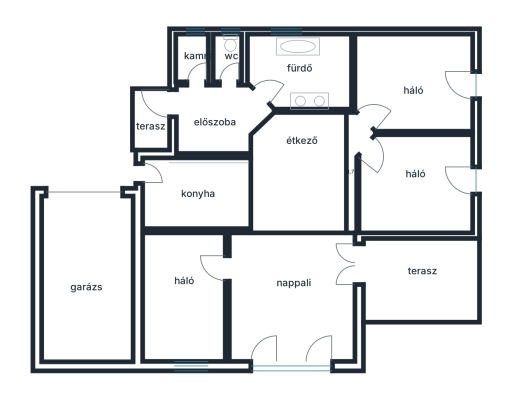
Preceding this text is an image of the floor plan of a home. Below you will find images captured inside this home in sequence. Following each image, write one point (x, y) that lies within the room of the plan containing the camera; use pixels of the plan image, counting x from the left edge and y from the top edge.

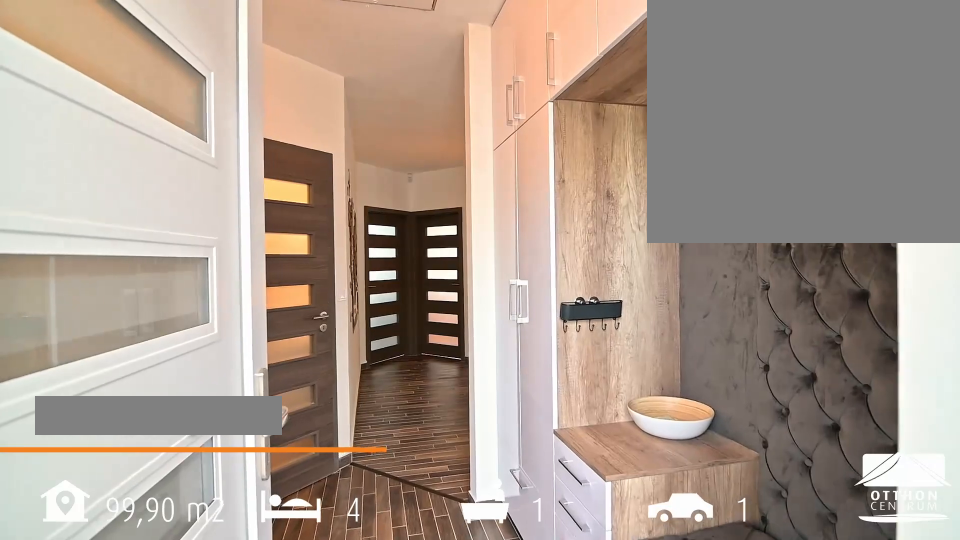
(216, 119)
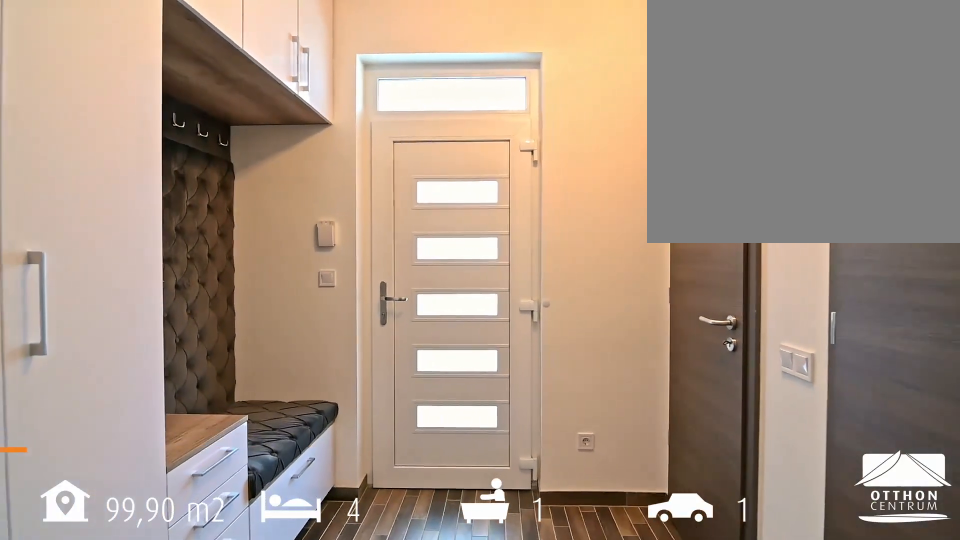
(216, 119)
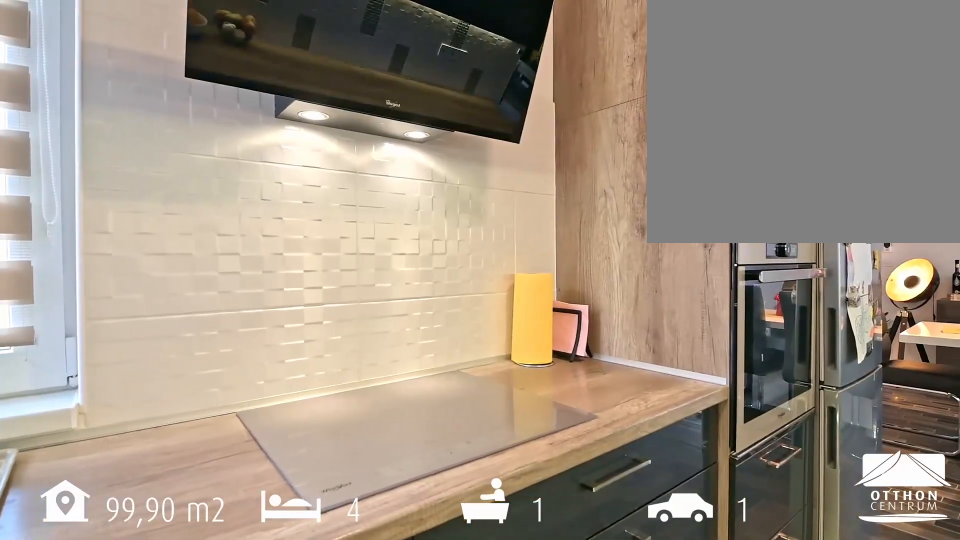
(196, 195)
